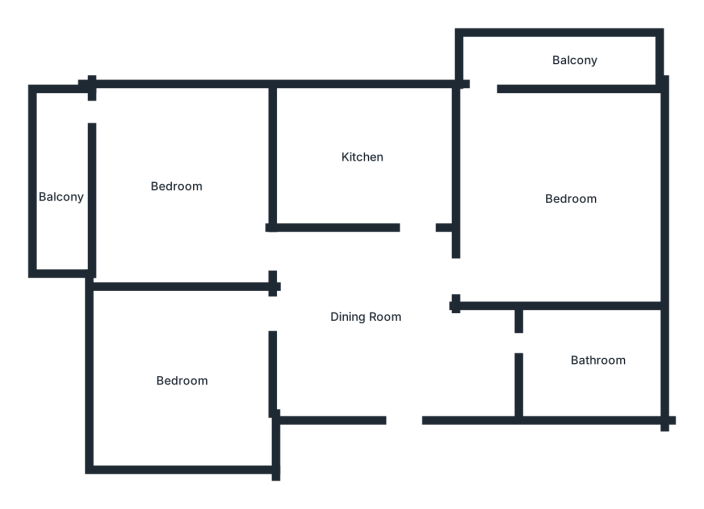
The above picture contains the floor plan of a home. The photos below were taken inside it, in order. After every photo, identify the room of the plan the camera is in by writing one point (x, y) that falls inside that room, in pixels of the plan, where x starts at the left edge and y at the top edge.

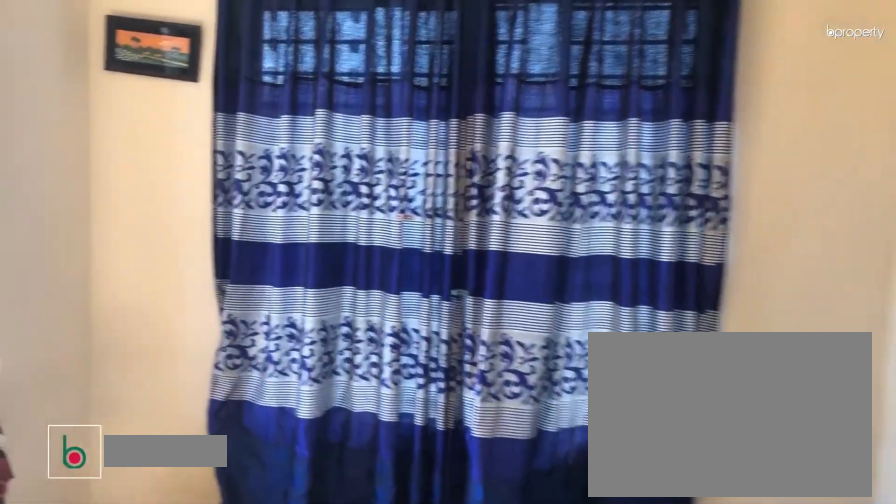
(561, 192)
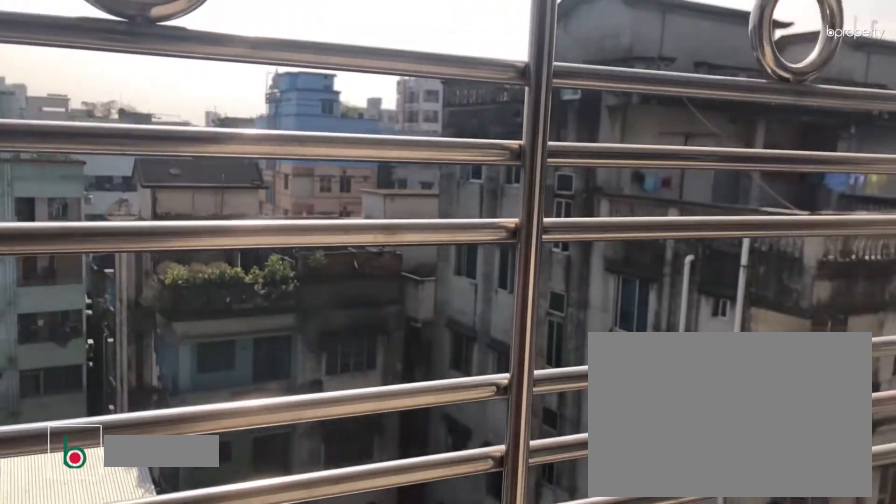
(569, 57)
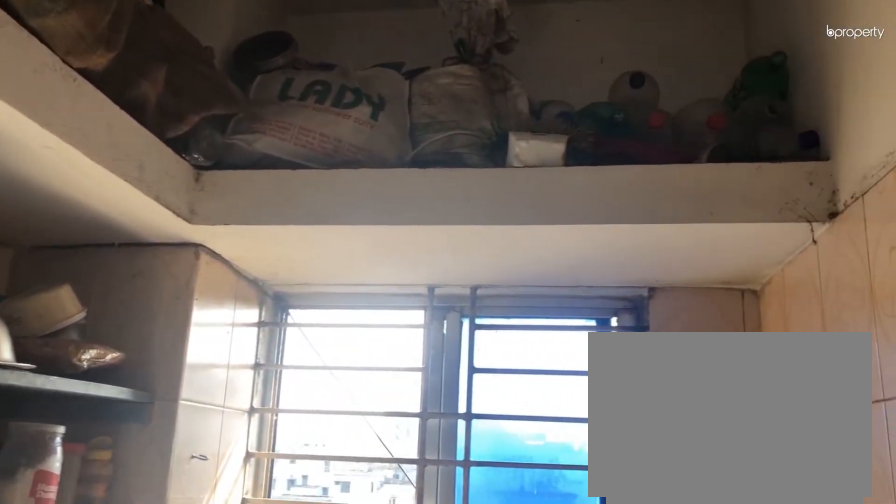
(351, 158)
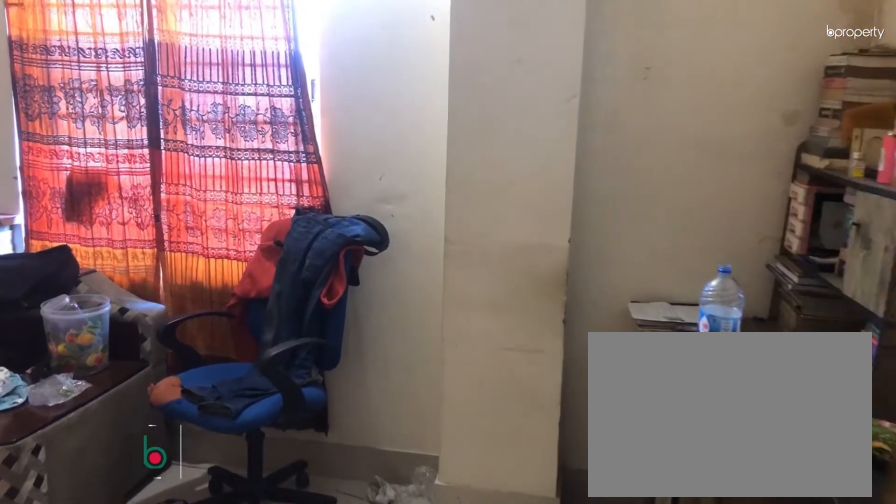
(181, 384)
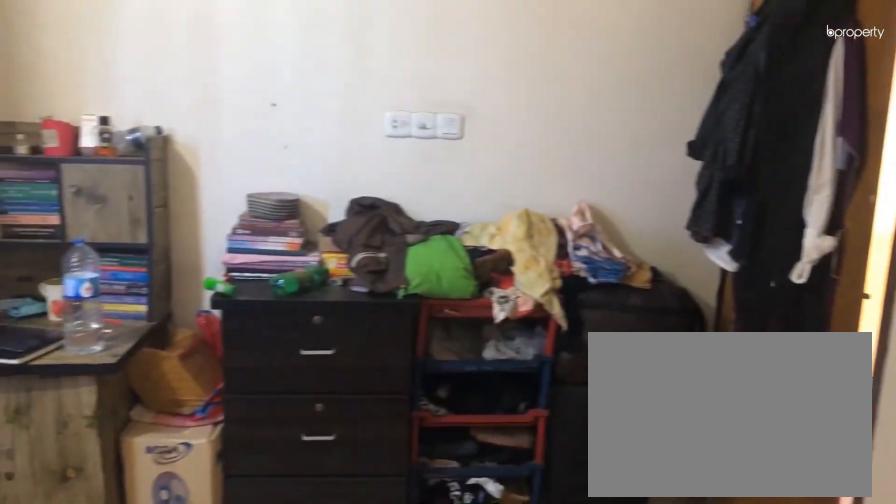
(181, 384)
